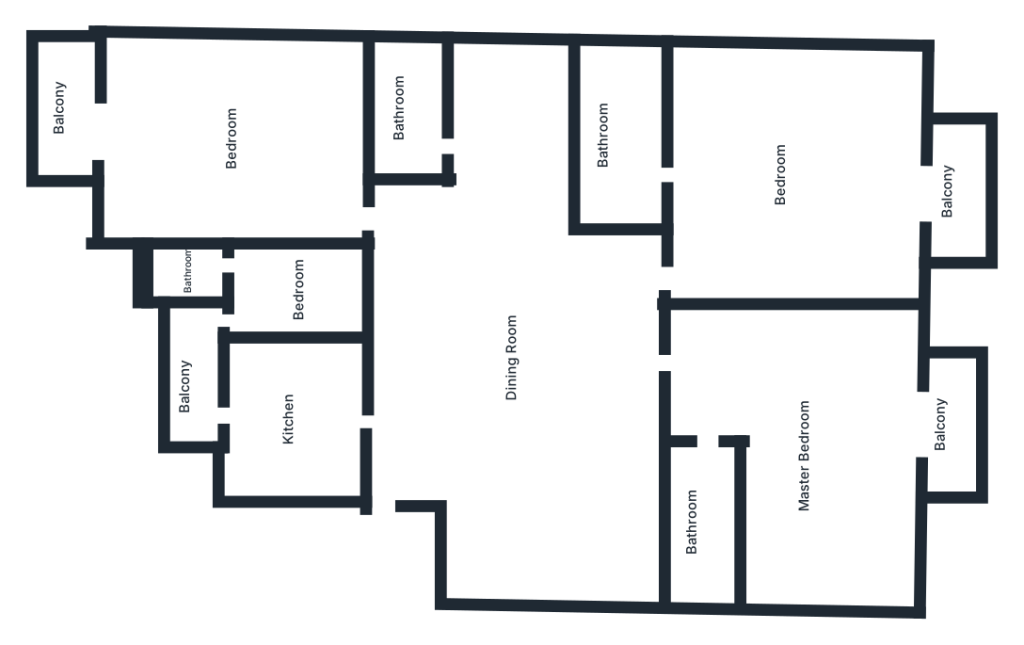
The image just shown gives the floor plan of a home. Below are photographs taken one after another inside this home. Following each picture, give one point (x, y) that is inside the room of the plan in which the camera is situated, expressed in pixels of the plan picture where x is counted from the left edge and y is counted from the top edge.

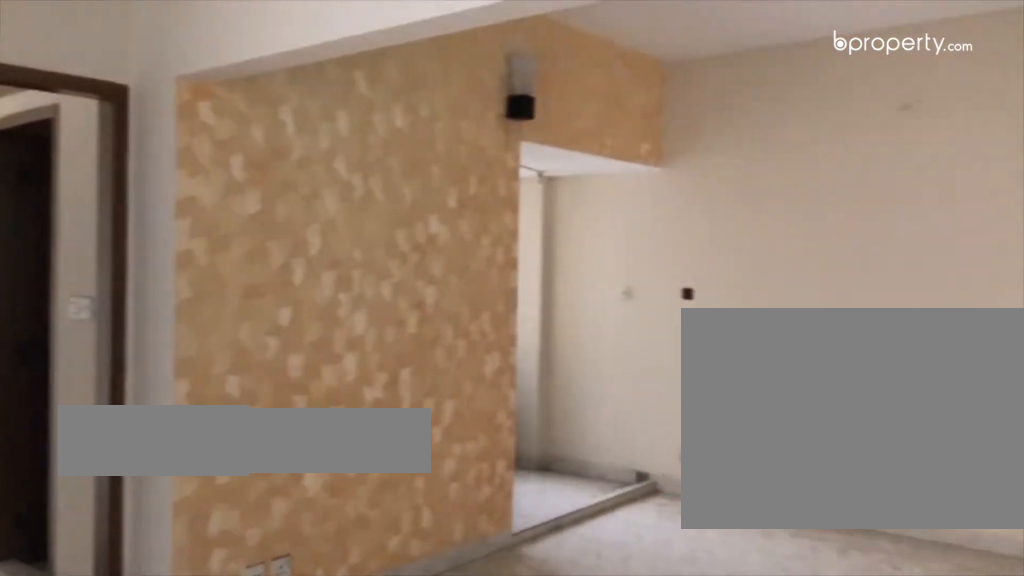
(462, 308)
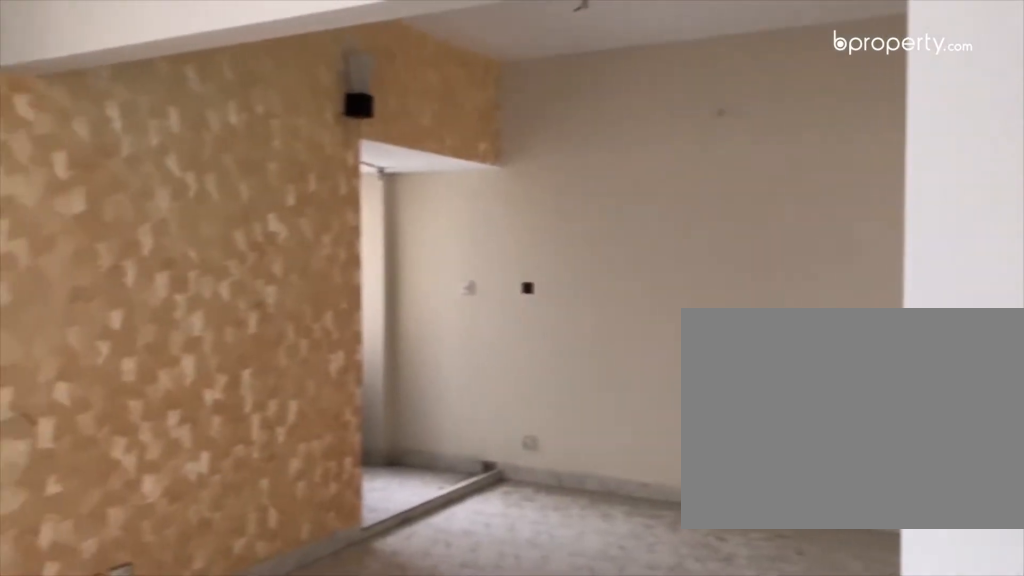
(462, 308)
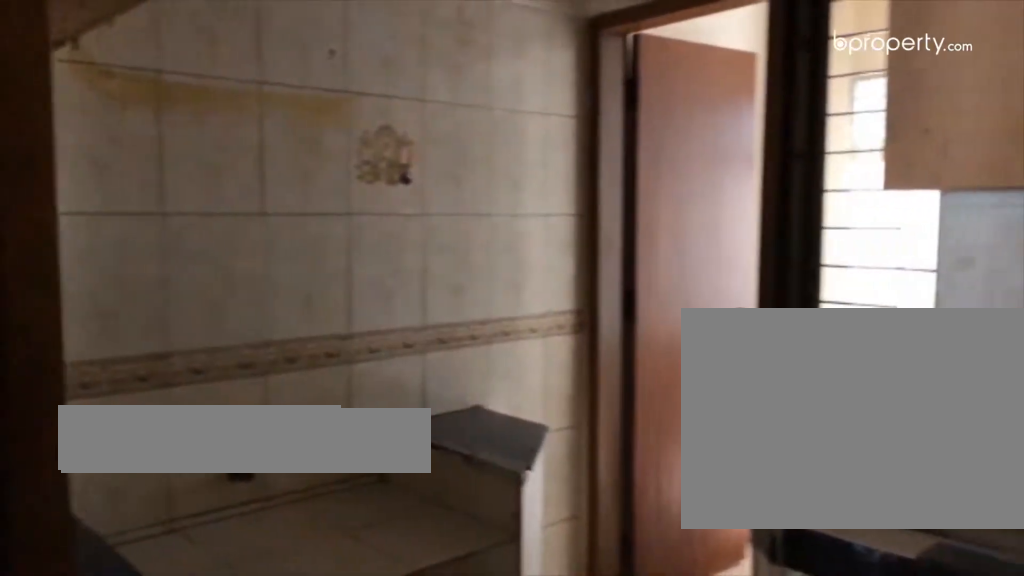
(291, 407)
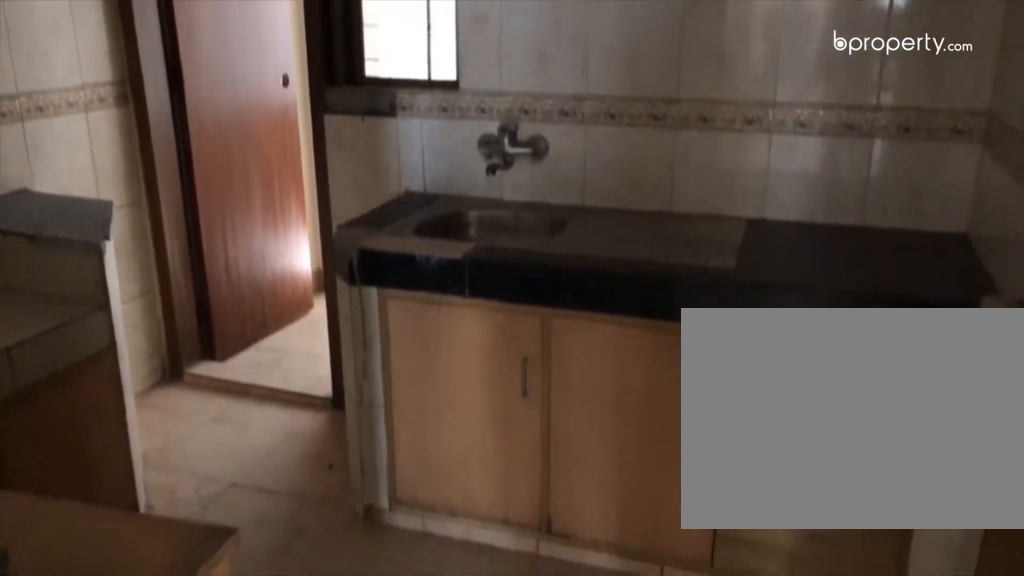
(291, 407)
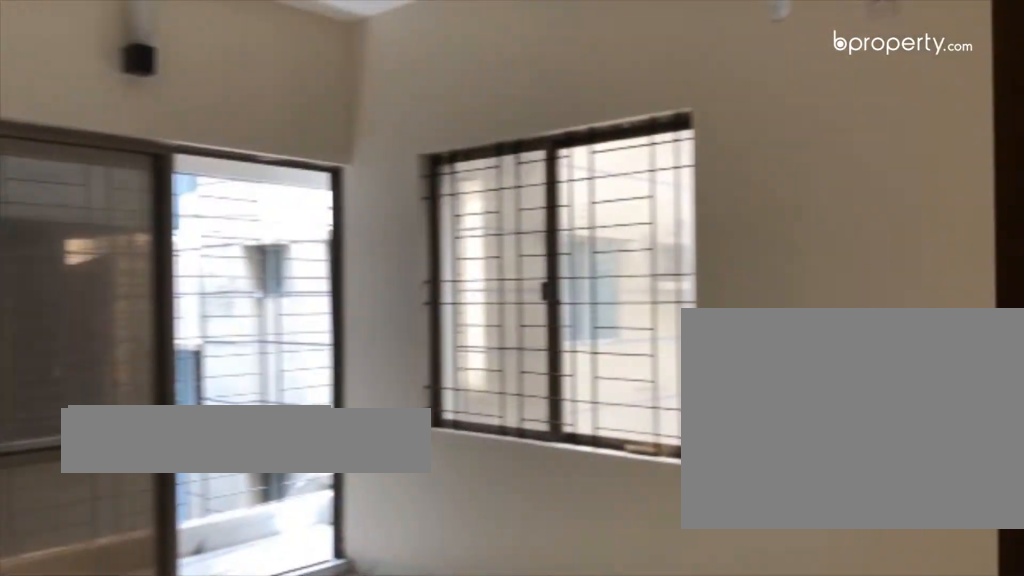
(248, 145)
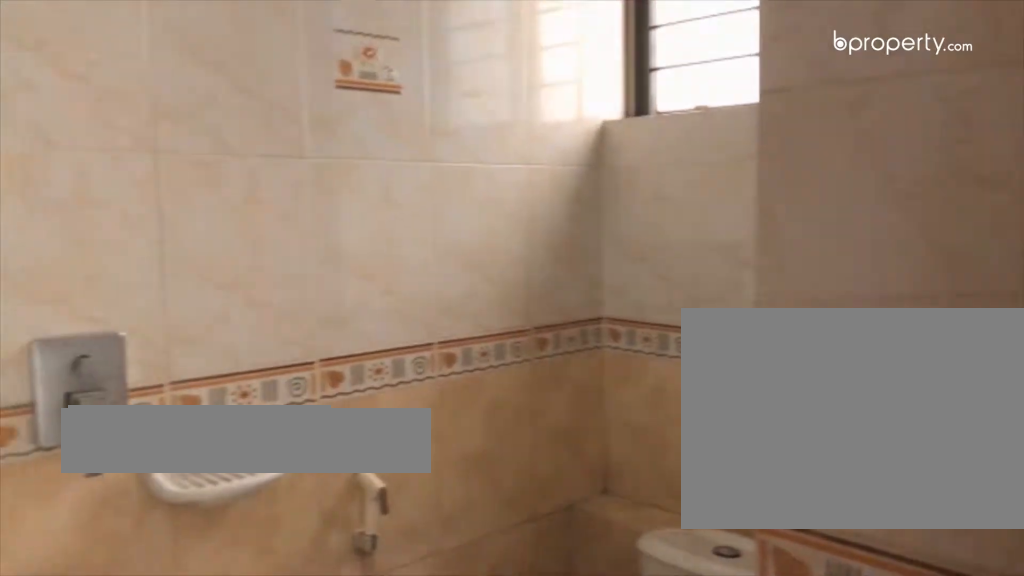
(403, 132)
